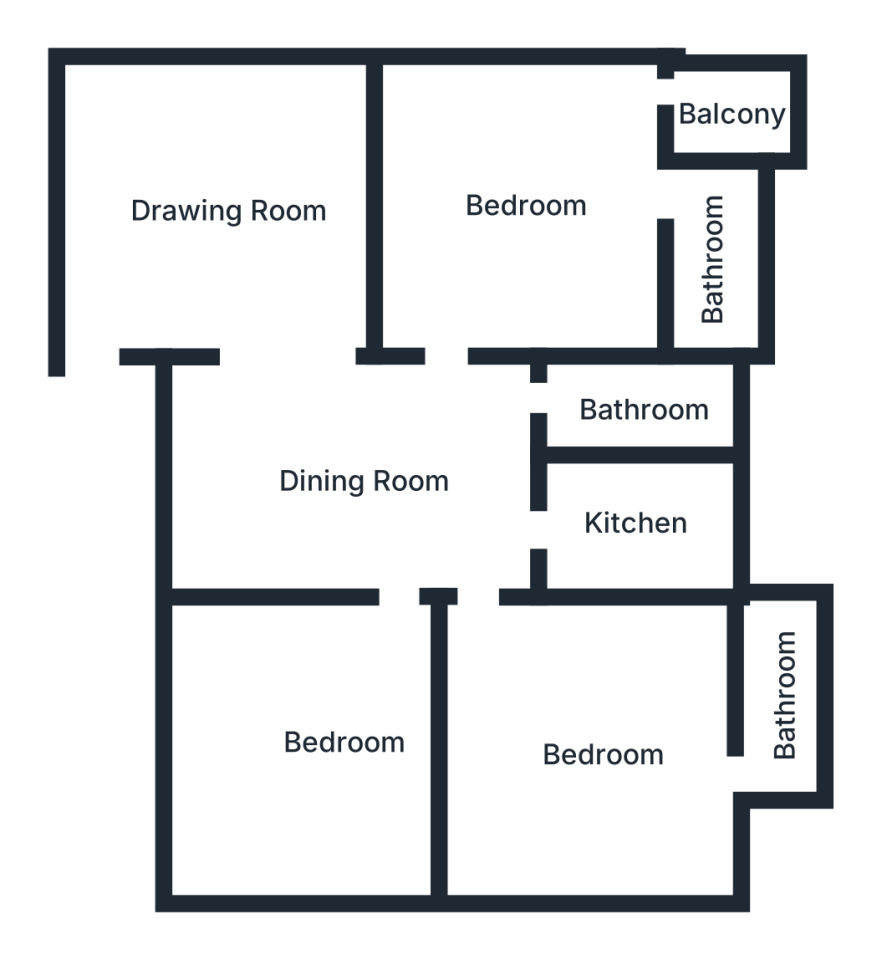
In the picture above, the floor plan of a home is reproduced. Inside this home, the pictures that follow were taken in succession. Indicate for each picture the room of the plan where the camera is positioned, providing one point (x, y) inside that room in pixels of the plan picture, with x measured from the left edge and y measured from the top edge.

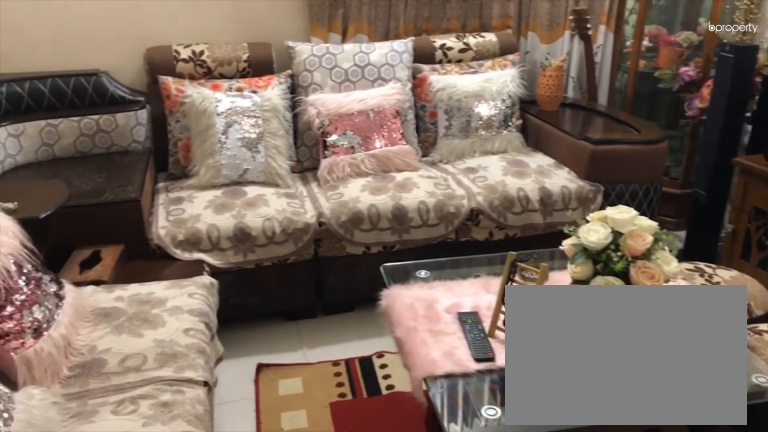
(222, 227)
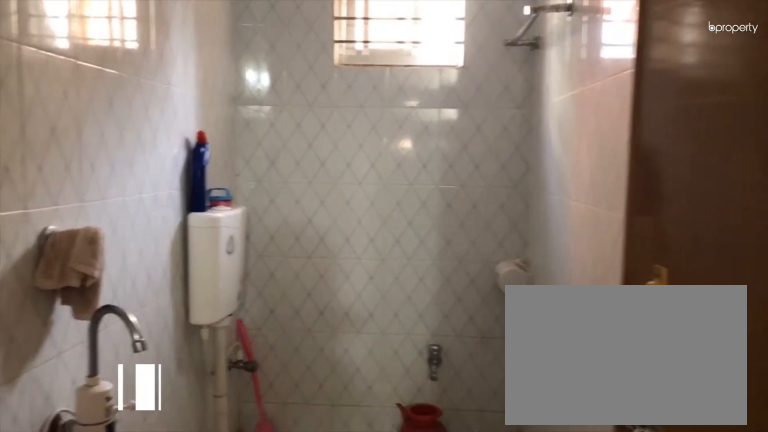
(632, 403)
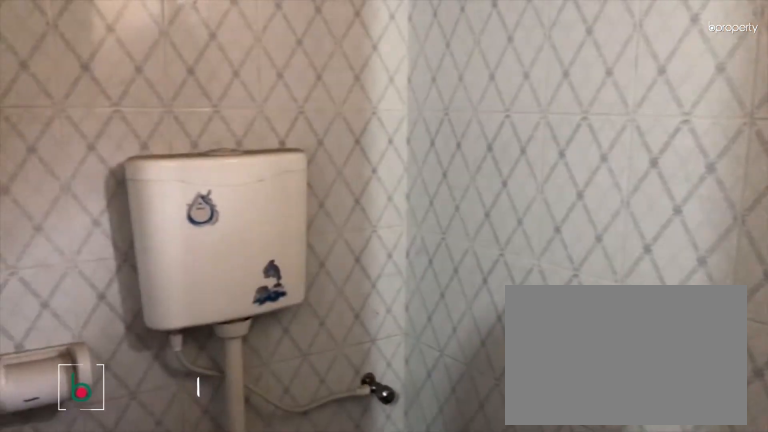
(783, 702)
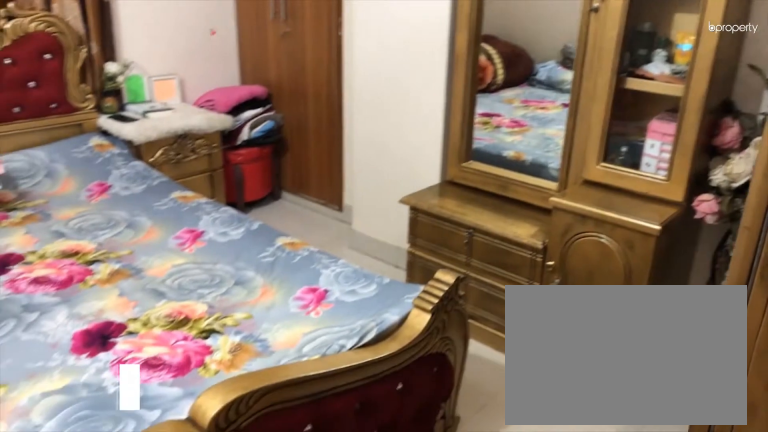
(342, 744)
